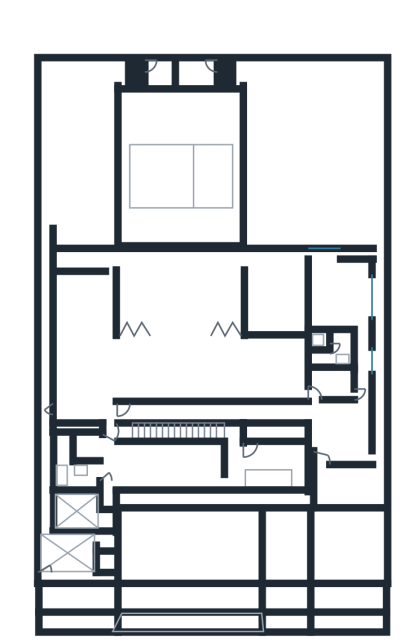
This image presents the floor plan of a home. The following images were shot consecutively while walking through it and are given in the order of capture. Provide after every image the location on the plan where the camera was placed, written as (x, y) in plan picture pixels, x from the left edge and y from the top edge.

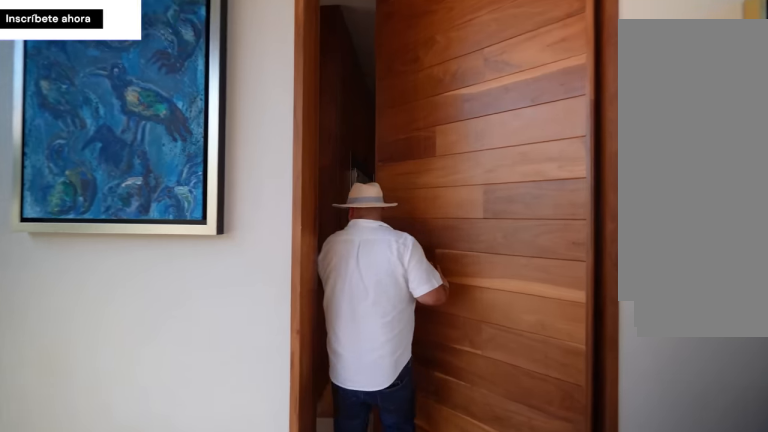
(164, 410)
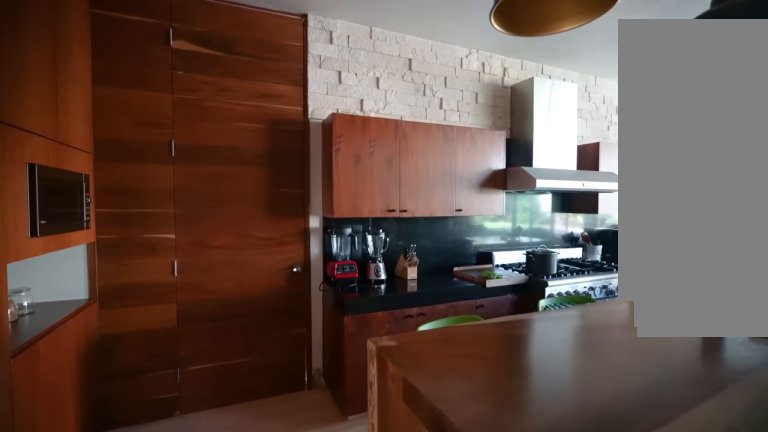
(113, 413)
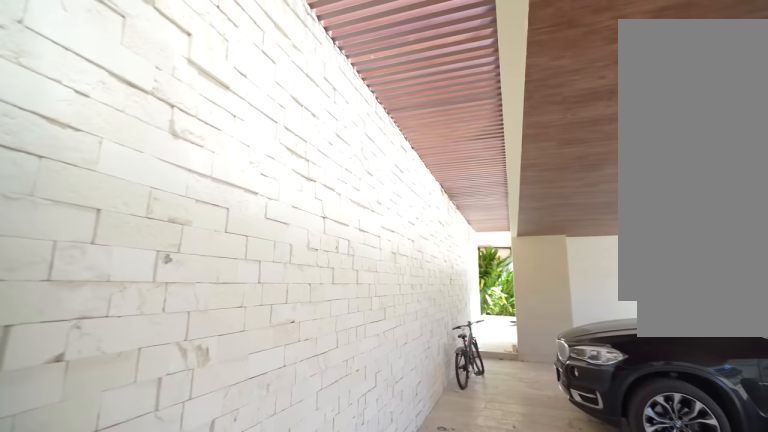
(119, 498)
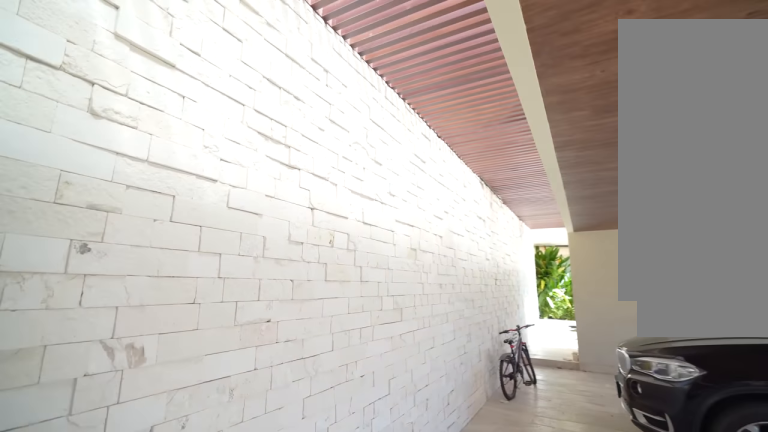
(137, 505)
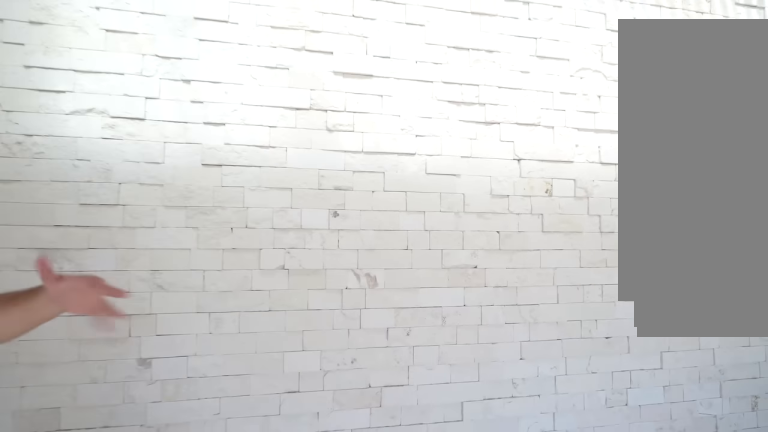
(148, 509)
